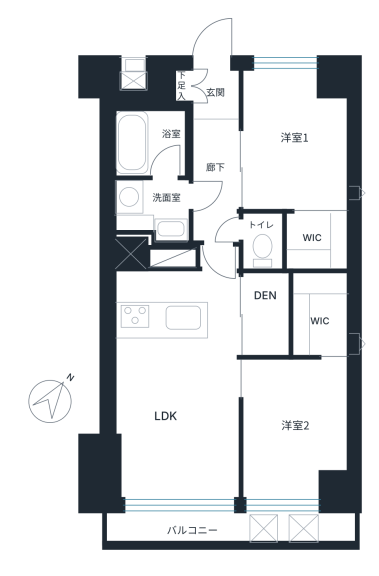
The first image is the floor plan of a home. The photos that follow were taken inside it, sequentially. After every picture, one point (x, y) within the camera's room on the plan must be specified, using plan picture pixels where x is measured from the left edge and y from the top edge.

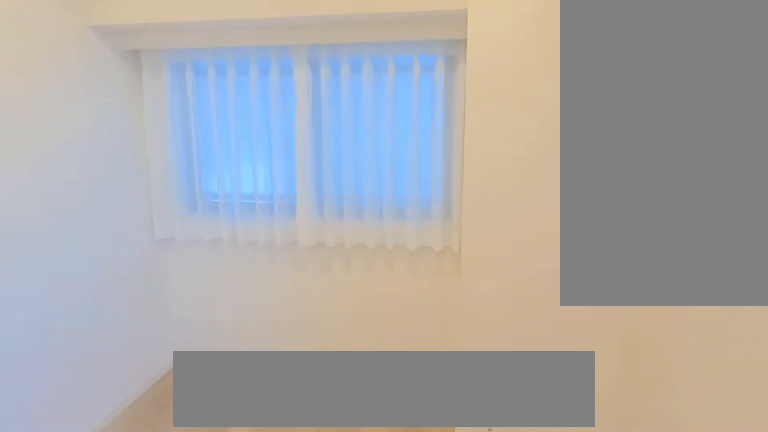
(298, 144)
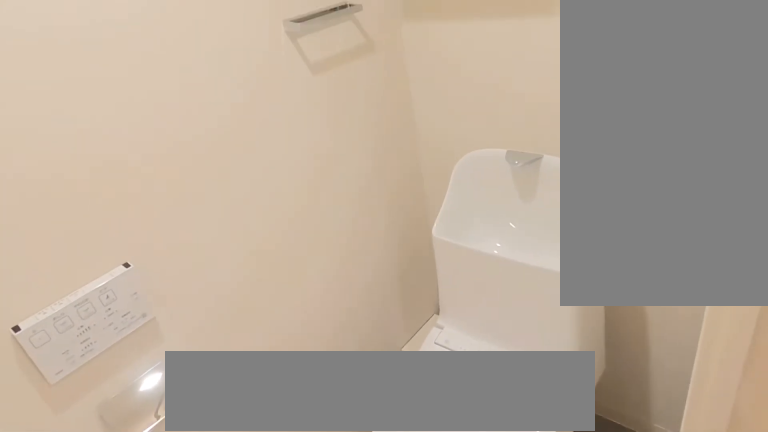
(266, 242)
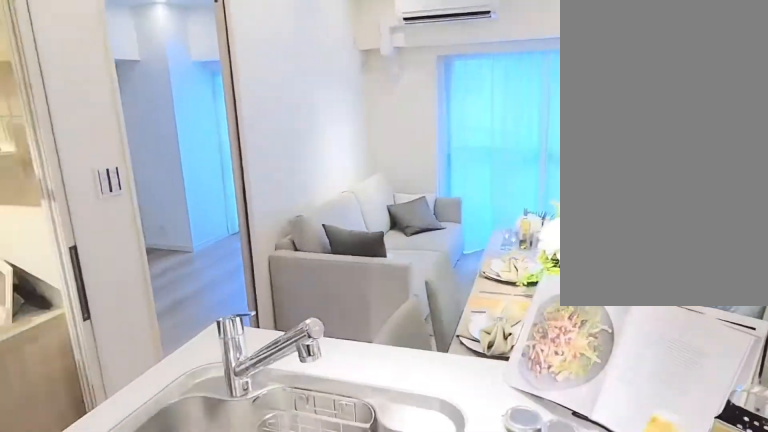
(163, 292)
